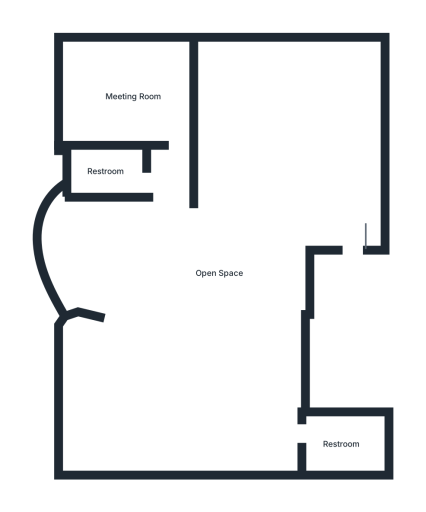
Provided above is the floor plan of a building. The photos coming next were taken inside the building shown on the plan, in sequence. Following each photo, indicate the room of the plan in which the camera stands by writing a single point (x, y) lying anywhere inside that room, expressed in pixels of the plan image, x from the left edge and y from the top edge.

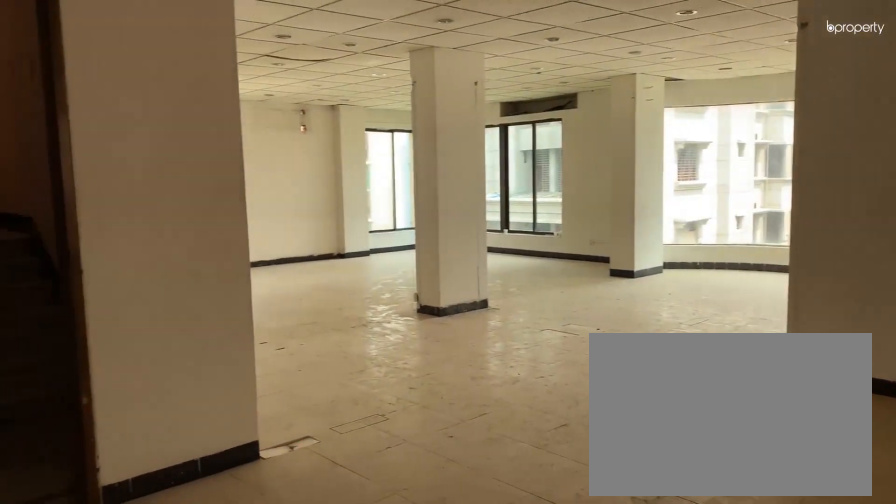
(265, 175)
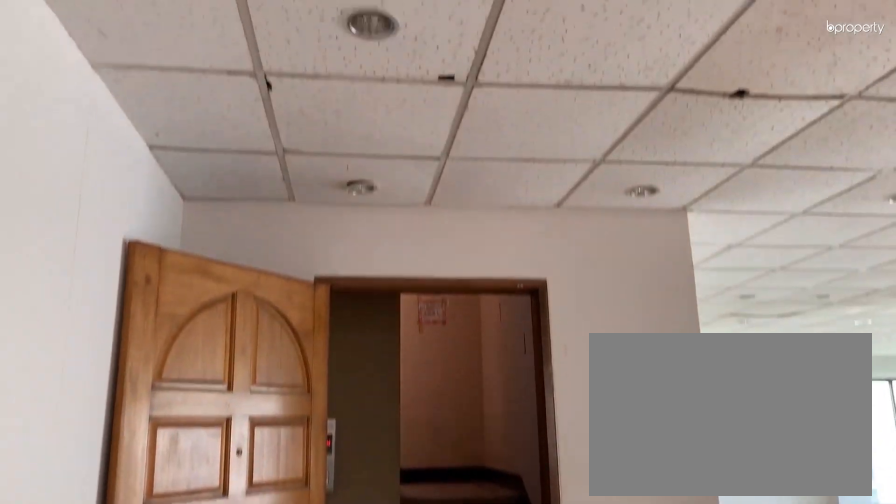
(265, 175)
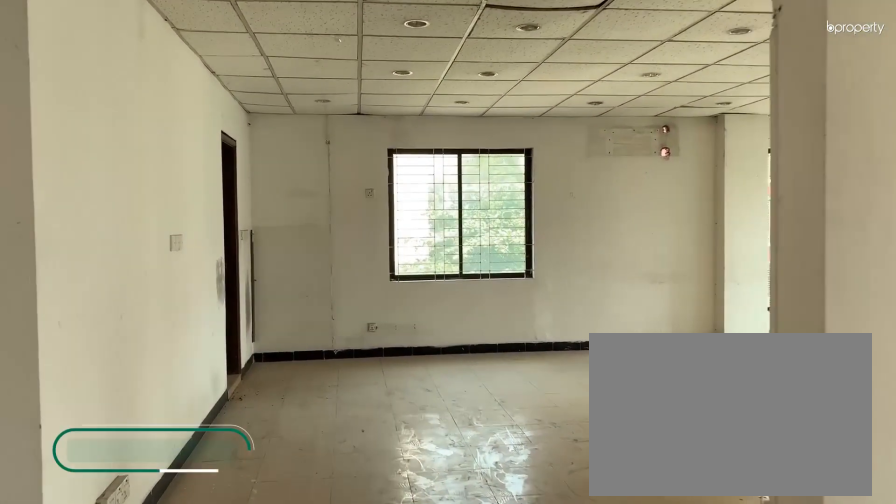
(204, 360)
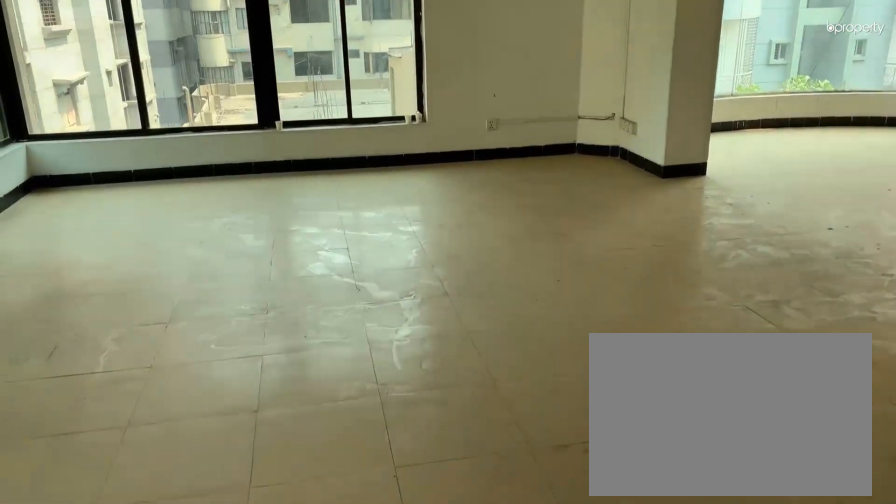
(216, 388)
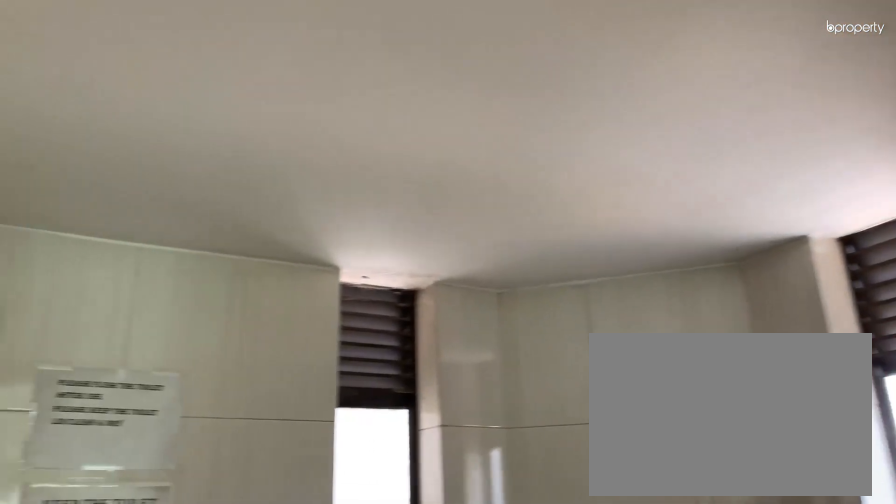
(338, 437)
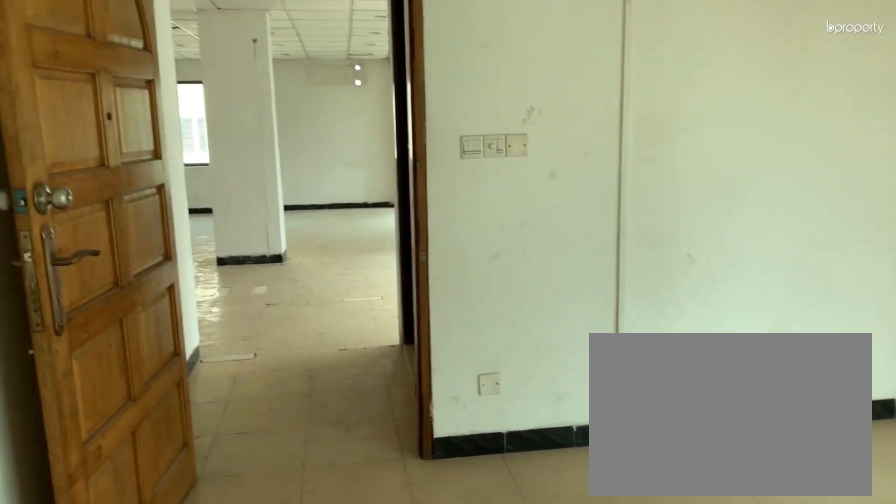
(128, 94)
